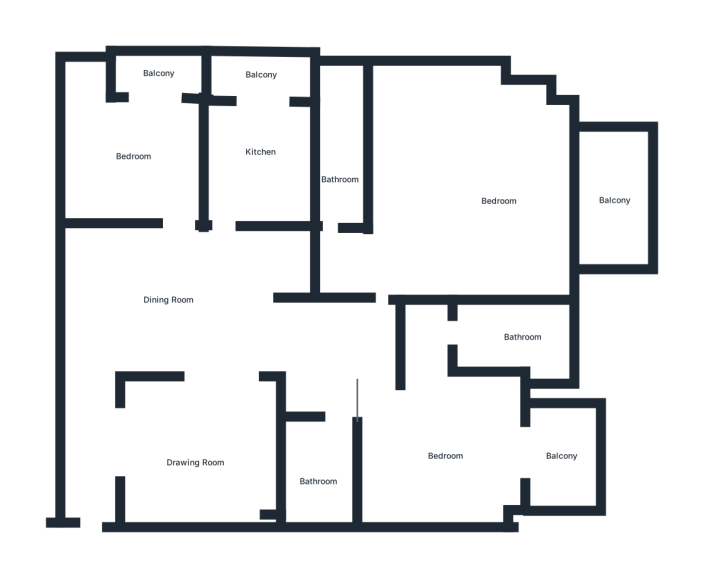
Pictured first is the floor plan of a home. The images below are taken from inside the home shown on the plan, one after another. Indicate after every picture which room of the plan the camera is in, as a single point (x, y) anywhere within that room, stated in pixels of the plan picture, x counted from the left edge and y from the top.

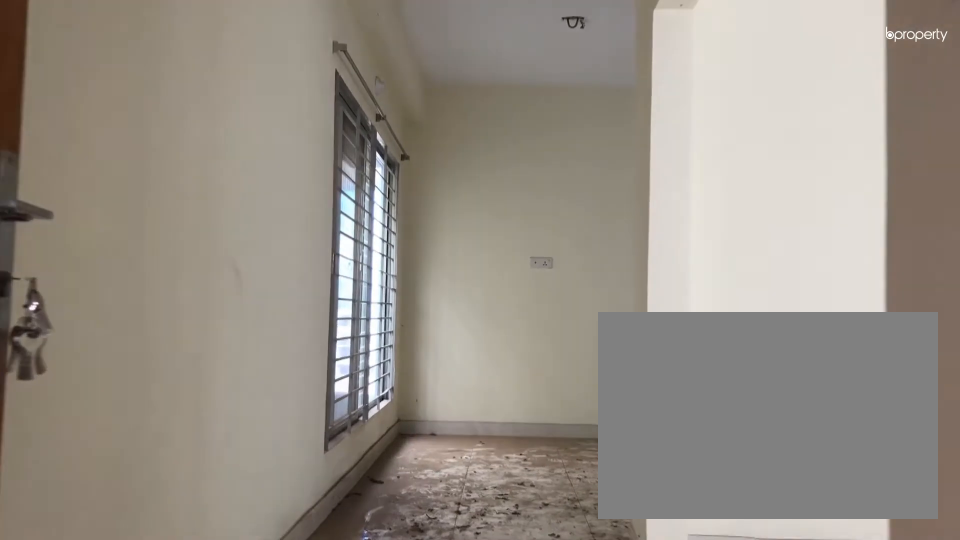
(92, 476)
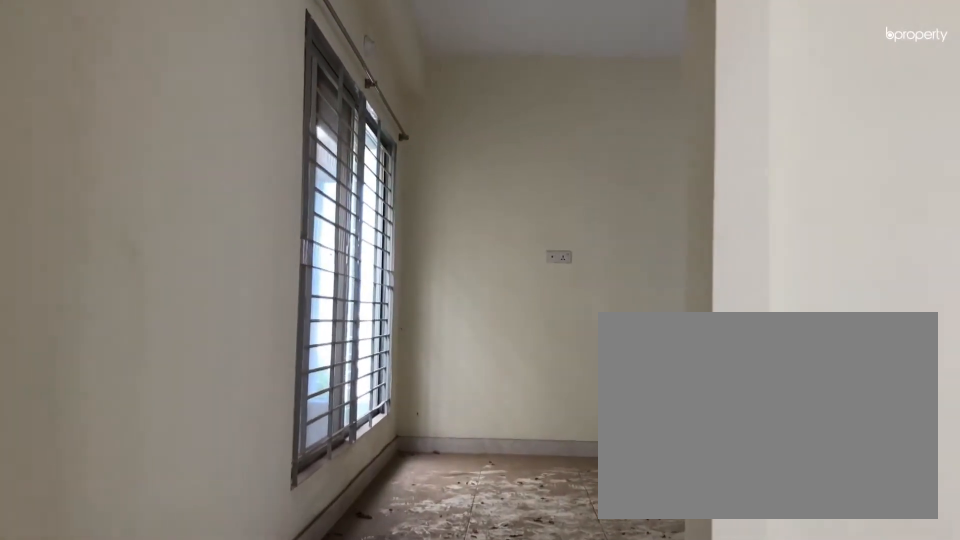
(92, 476)
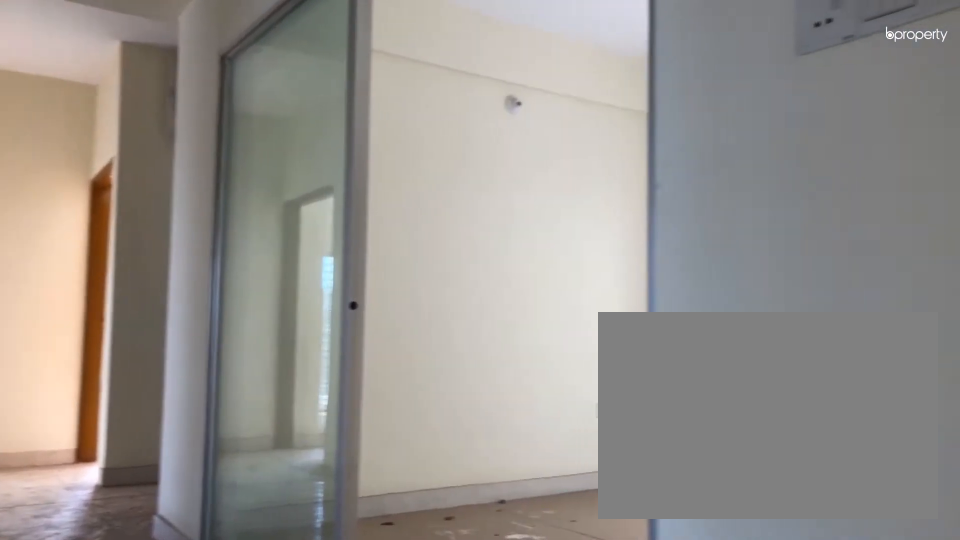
(197, 295)
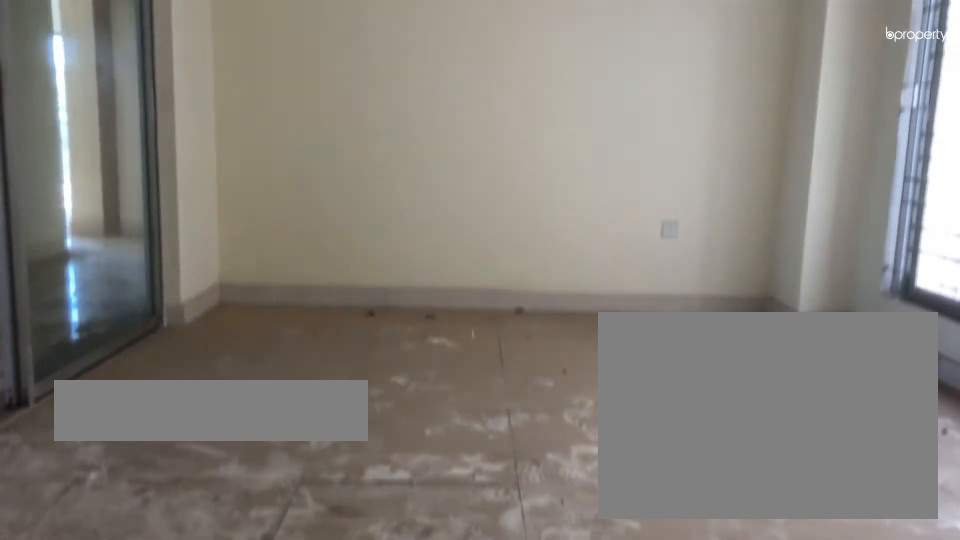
(201, 443)
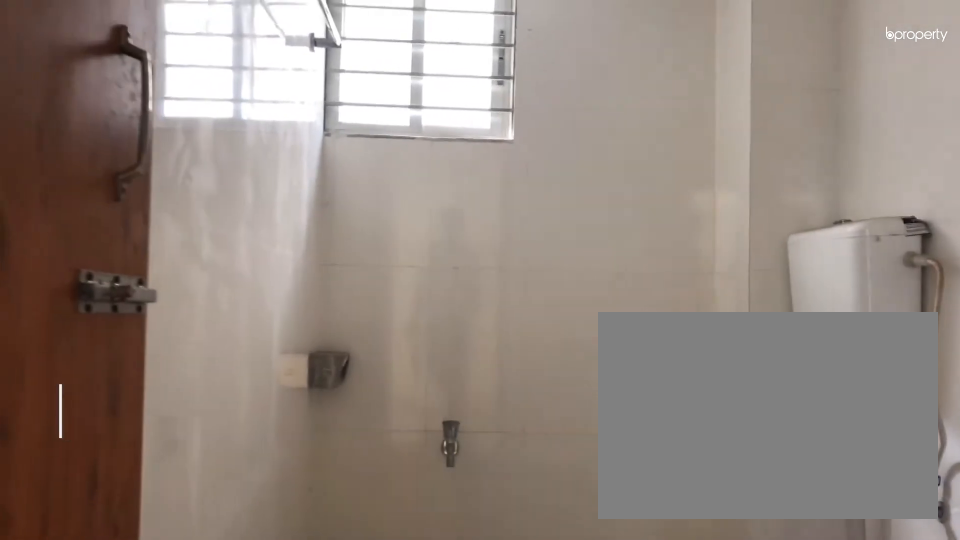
(319, 470)
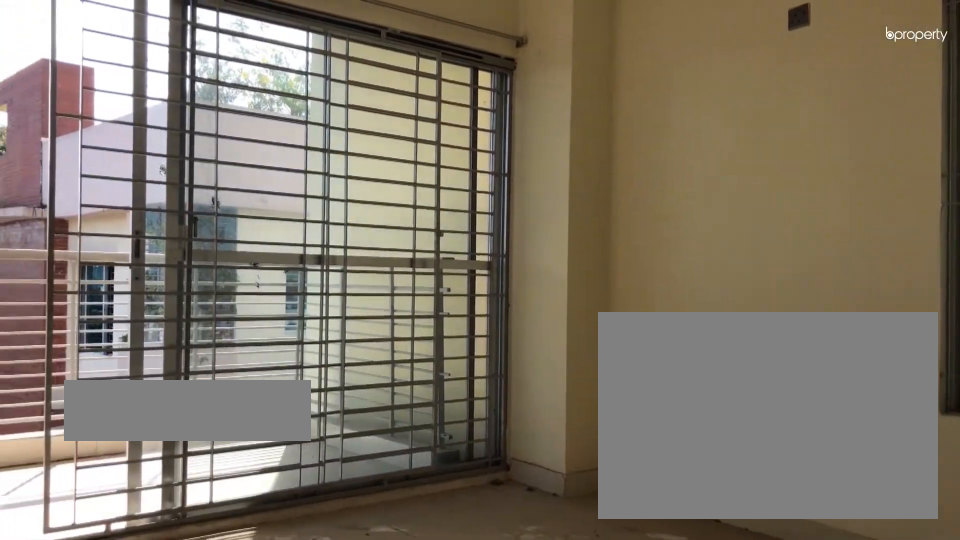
(450, 436)
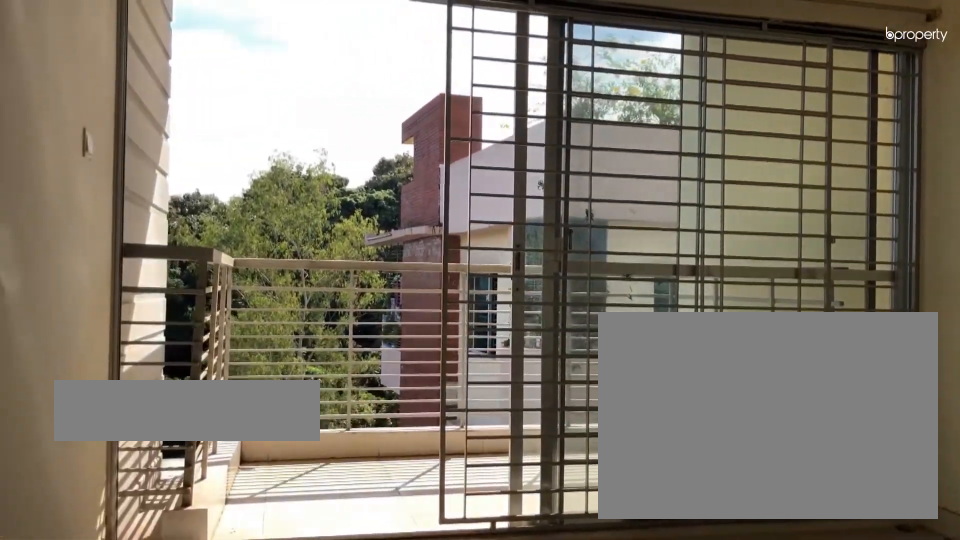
(450, 436)
